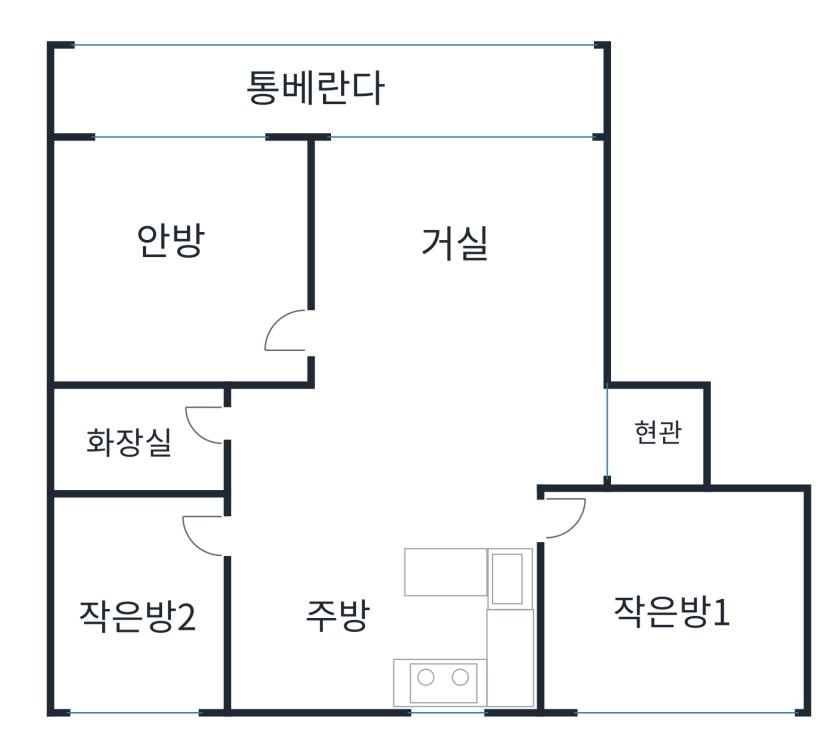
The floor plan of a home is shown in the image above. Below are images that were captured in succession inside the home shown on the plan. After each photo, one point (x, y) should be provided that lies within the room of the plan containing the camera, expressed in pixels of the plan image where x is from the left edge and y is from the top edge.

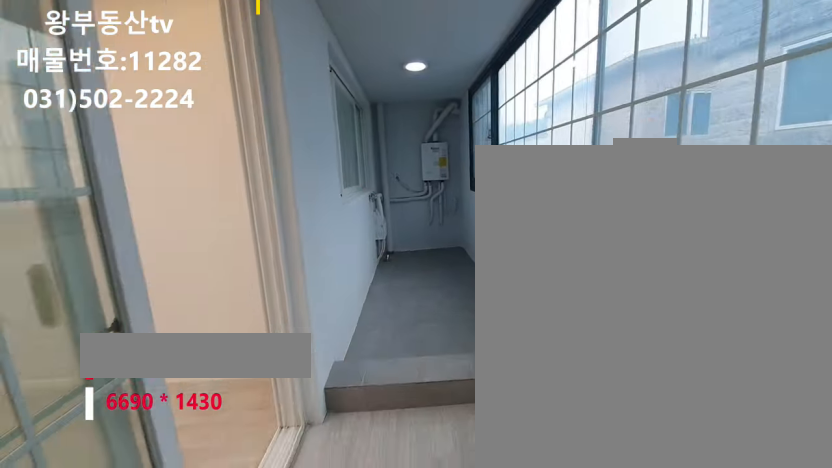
(338, 82)
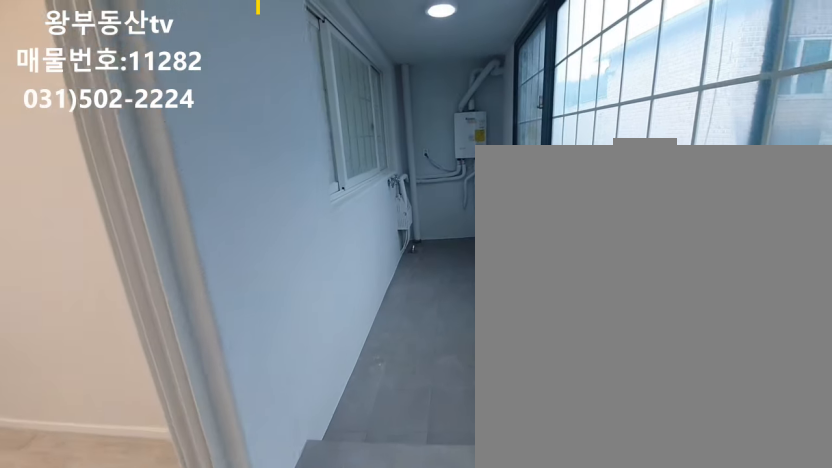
(338, 82)
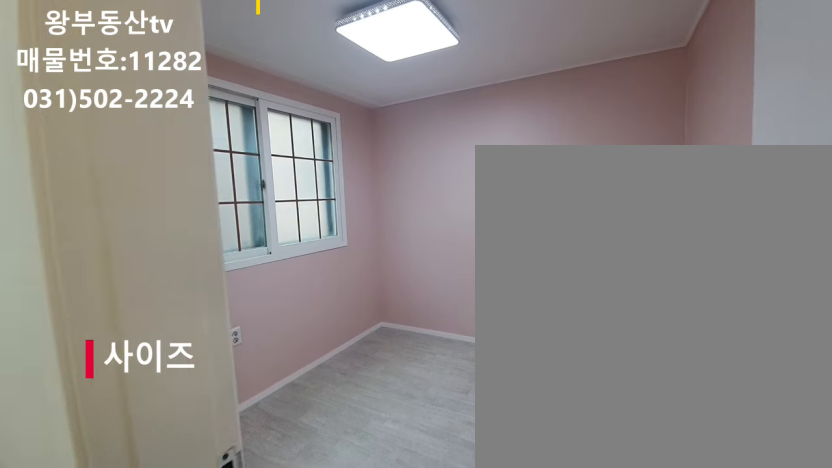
(136, 608)
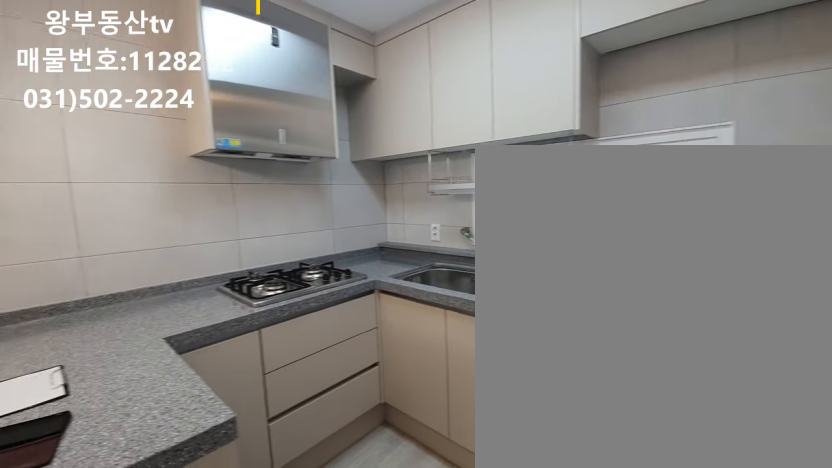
(338, 608)
